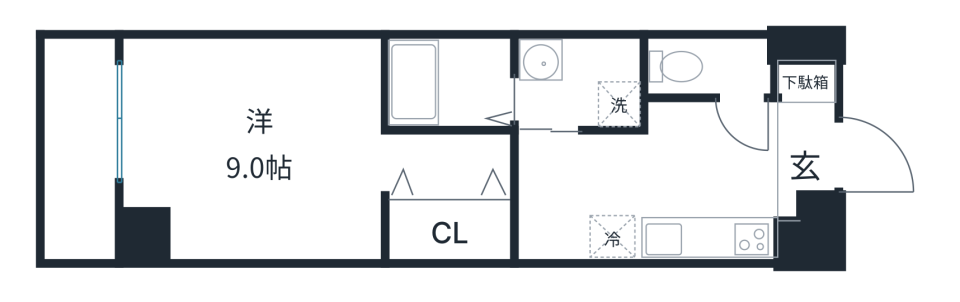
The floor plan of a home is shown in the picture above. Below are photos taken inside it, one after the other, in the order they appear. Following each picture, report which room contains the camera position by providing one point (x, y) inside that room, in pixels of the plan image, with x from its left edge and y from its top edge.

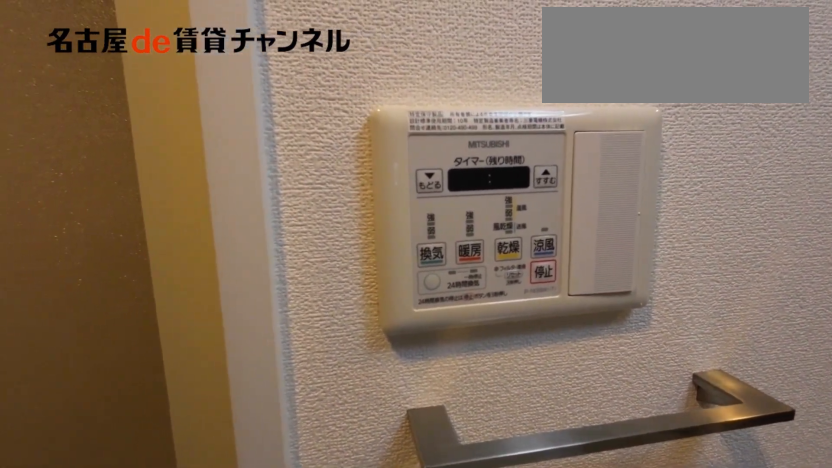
(581, 82)
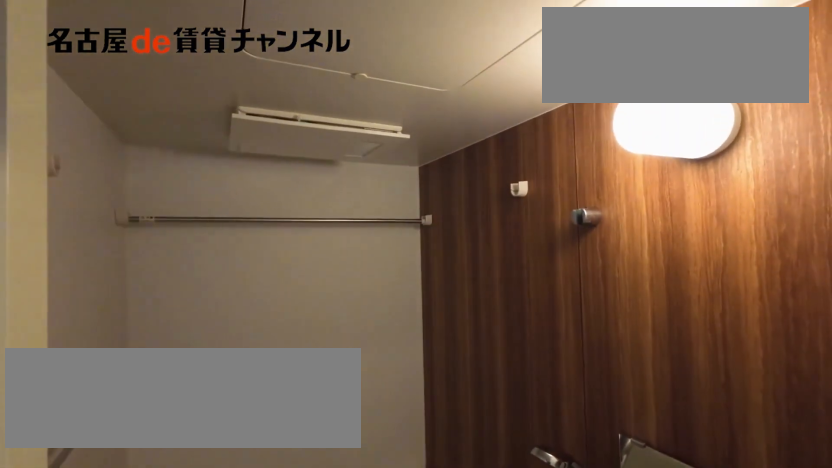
(449, 82)
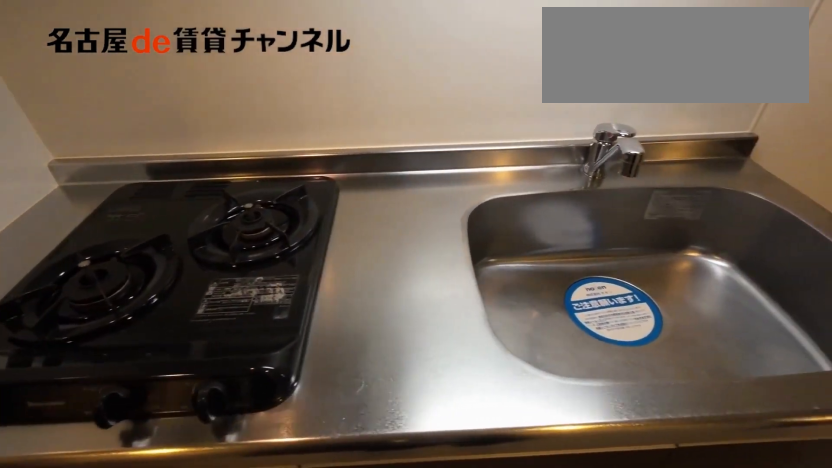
(686, 236)
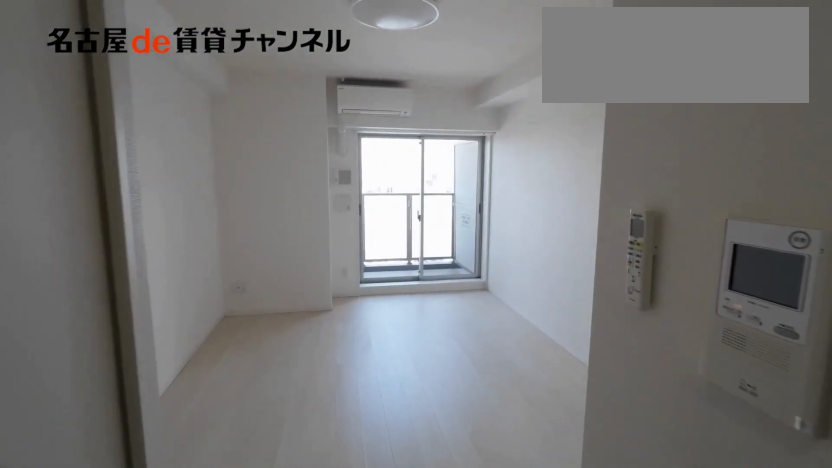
(248, 149)
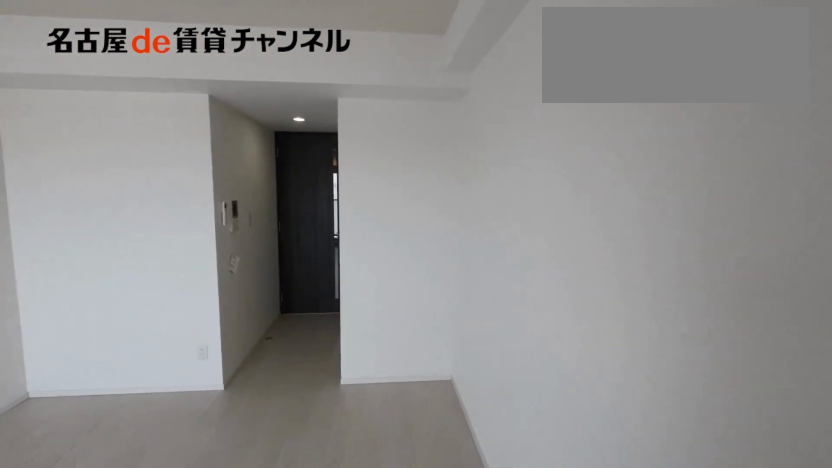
(248, 149)
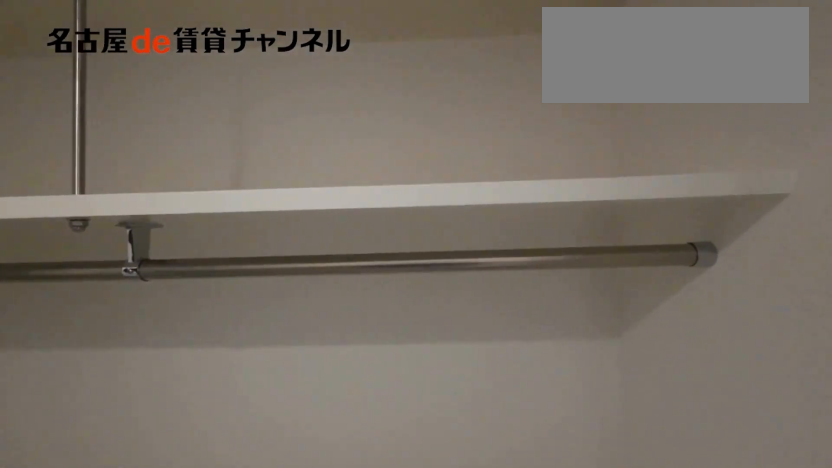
(451, 229)
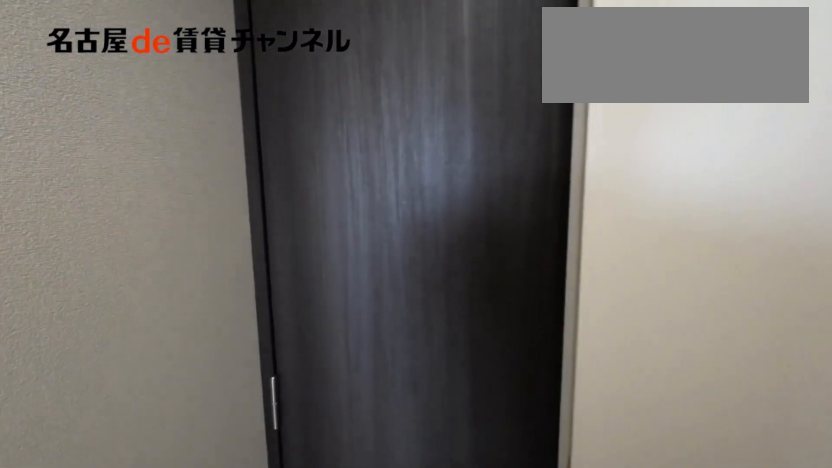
(451, 229)
